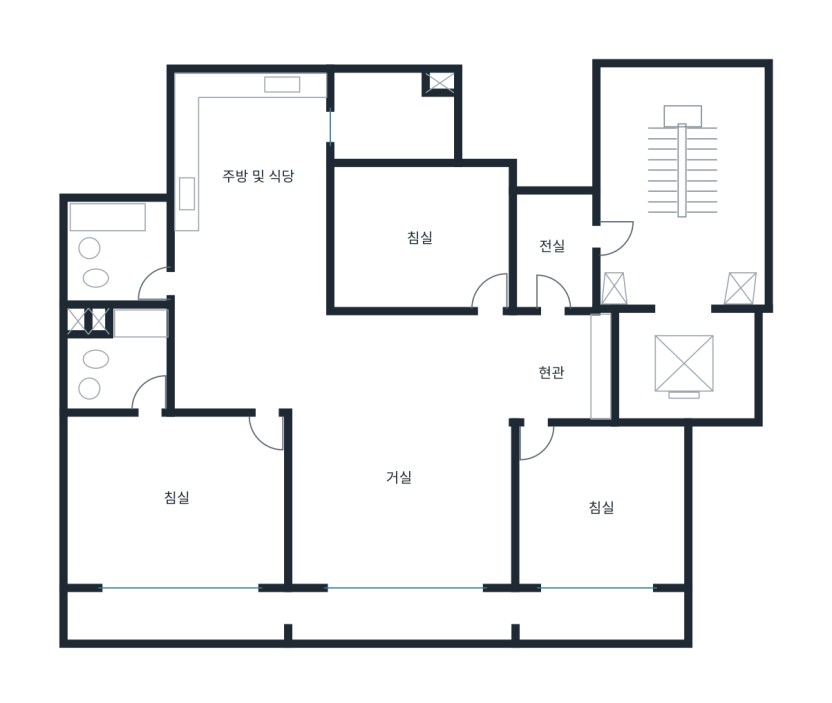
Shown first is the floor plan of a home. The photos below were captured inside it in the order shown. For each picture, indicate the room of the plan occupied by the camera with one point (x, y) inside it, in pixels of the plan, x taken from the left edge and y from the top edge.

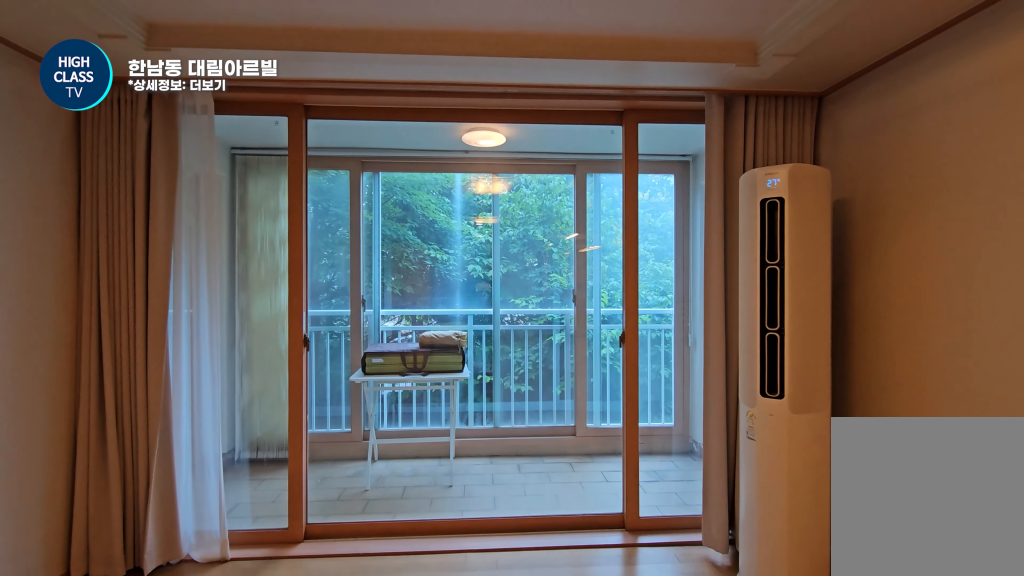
(400, 448)
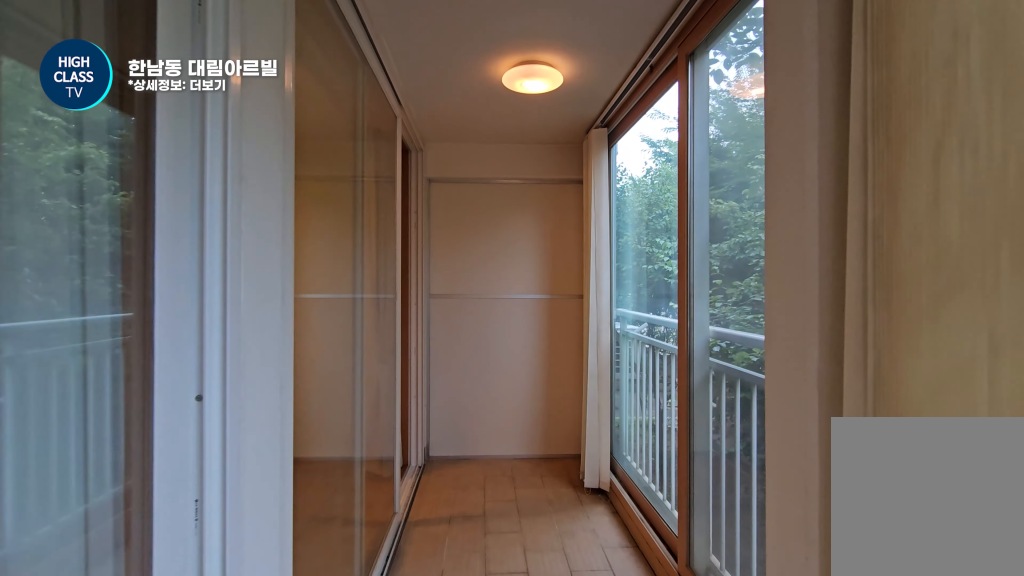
(377, 610)
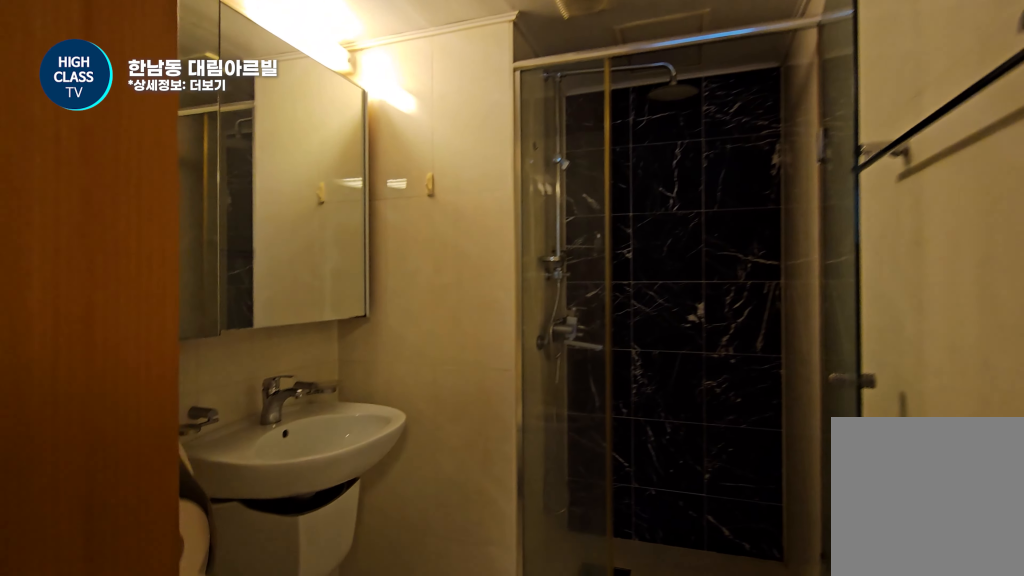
(121, 355)
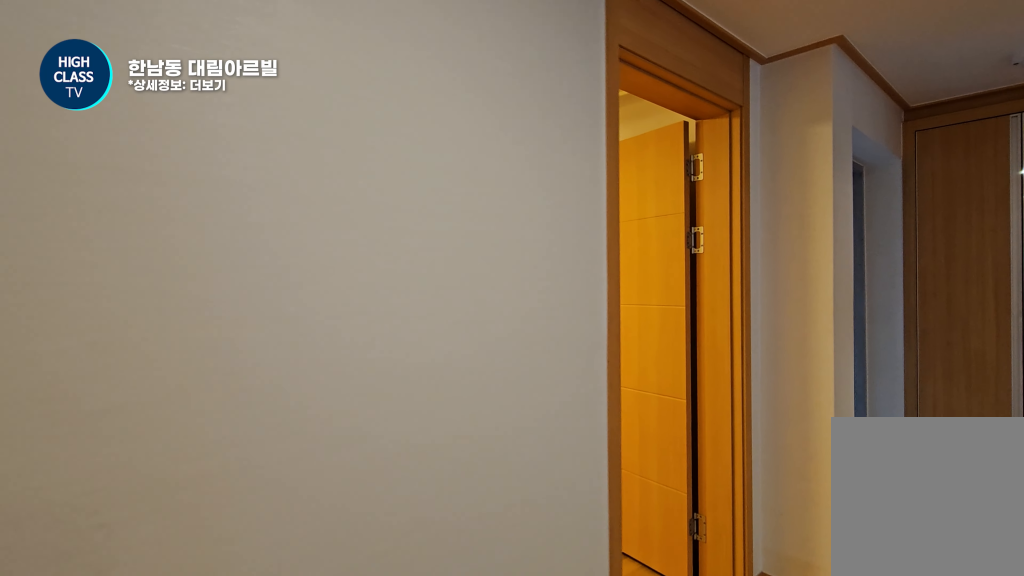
(341, 364)
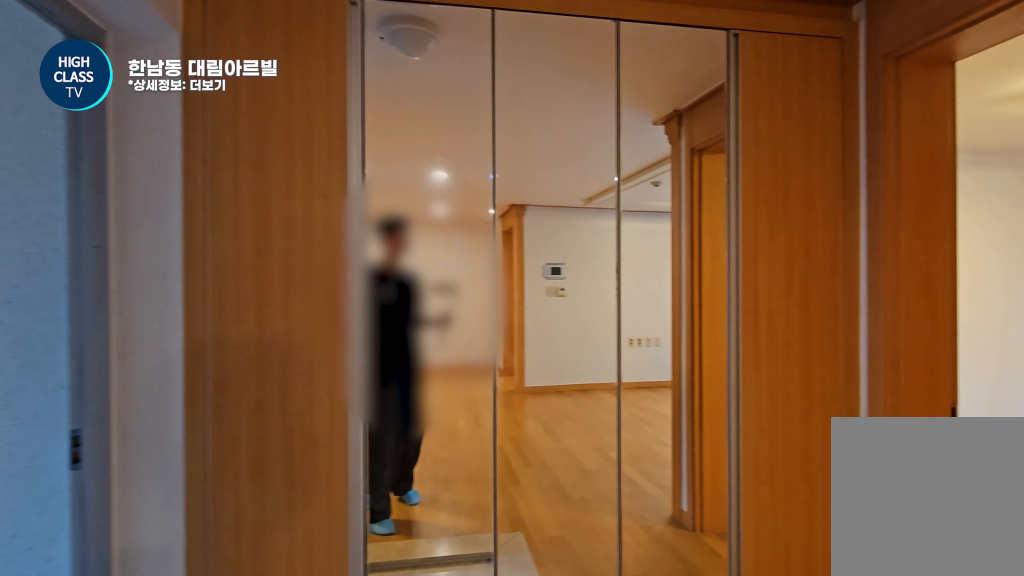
(387, 355)
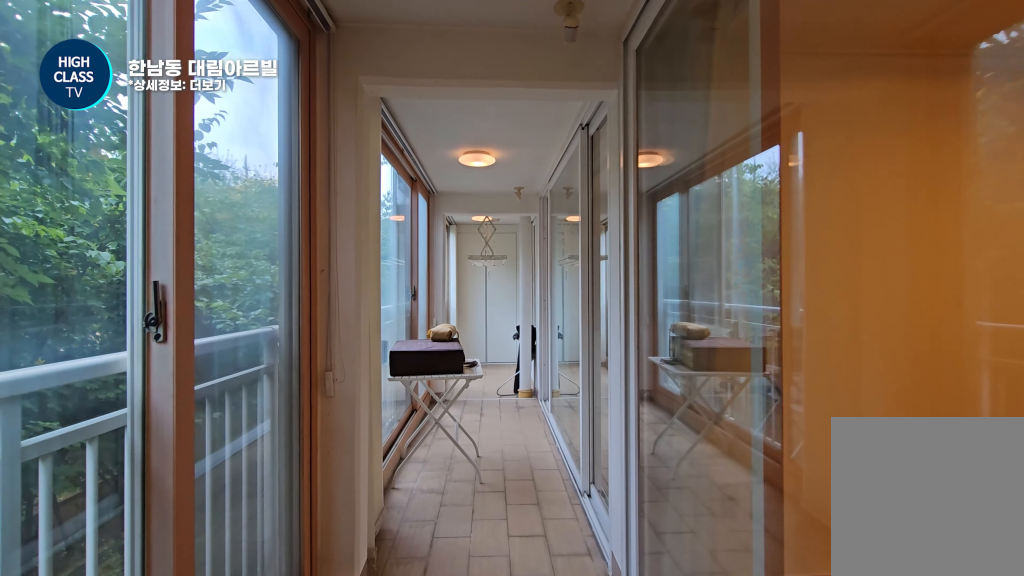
(377, 610)
